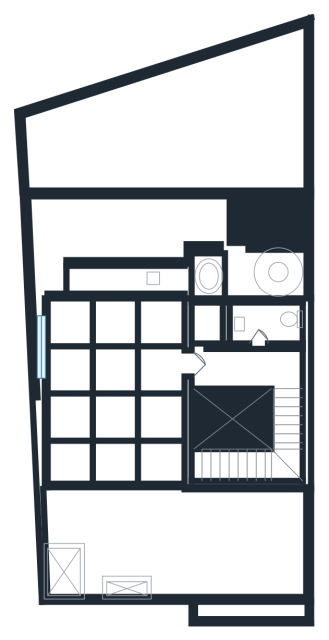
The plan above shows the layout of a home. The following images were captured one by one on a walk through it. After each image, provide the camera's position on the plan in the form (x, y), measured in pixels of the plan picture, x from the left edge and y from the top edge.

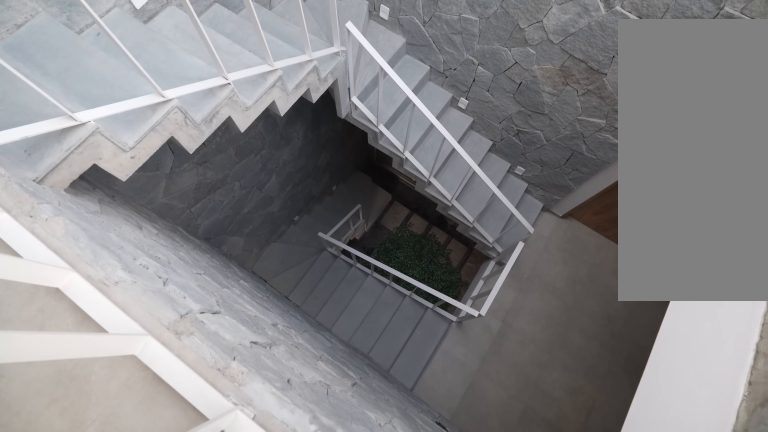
(226, 367)
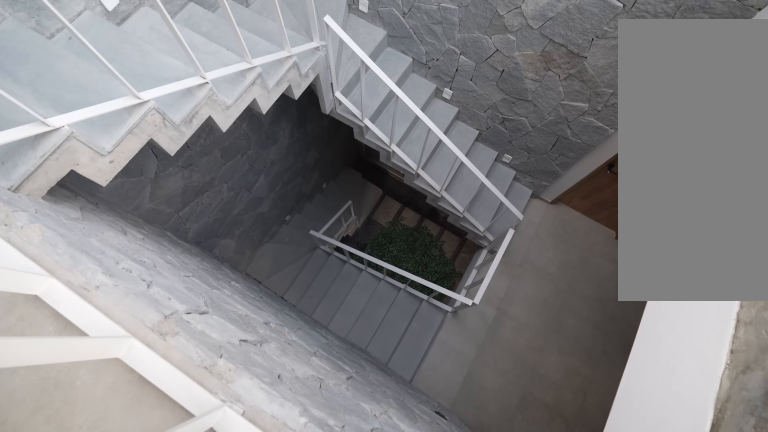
(226, 367)
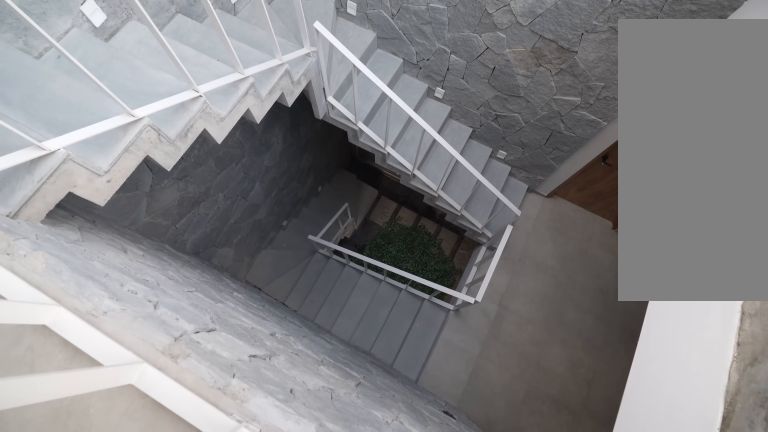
(233, 369)
